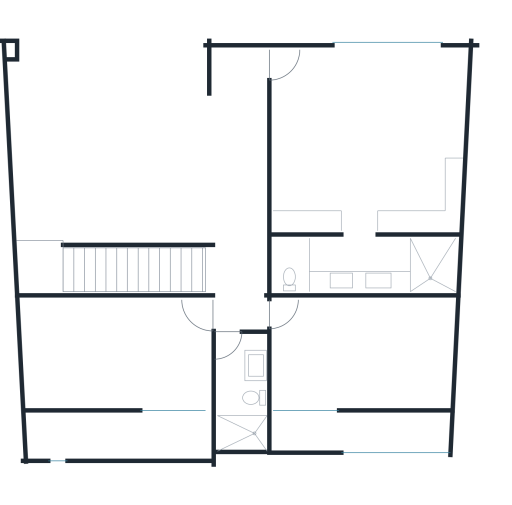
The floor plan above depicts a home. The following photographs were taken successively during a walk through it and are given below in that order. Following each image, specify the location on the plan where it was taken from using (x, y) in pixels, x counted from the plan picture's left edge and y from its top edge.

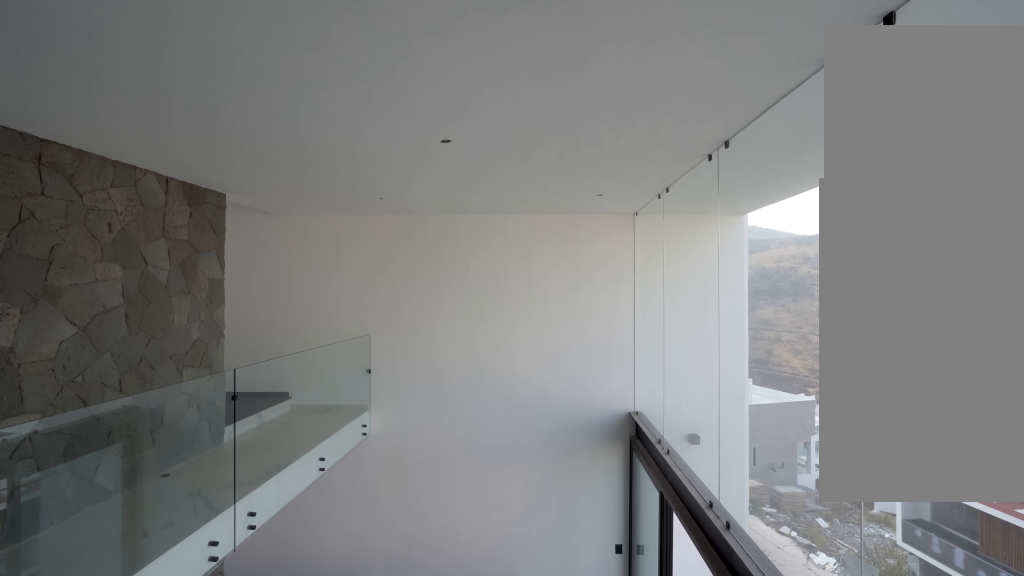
(222, 125)
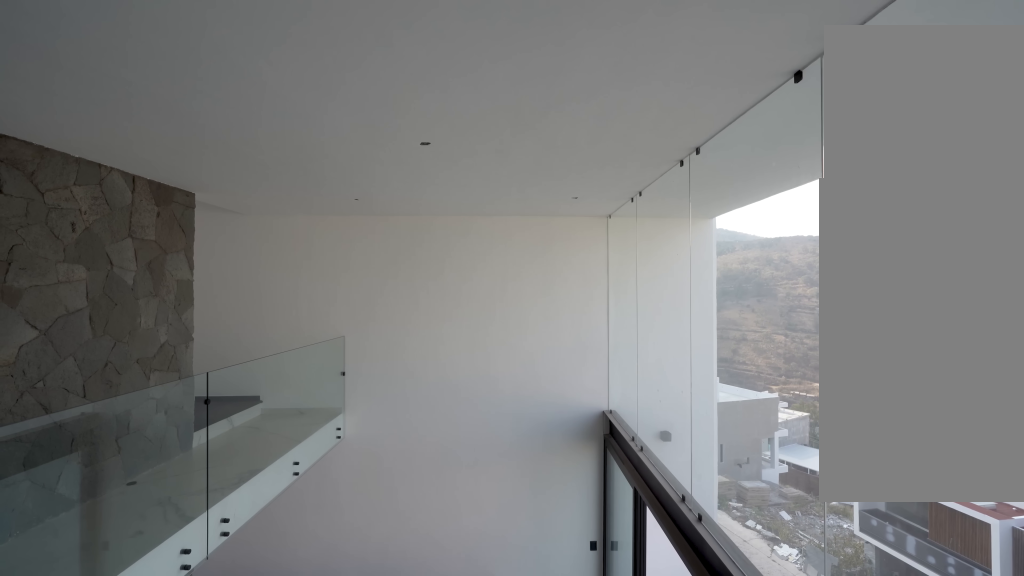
(221, 126)
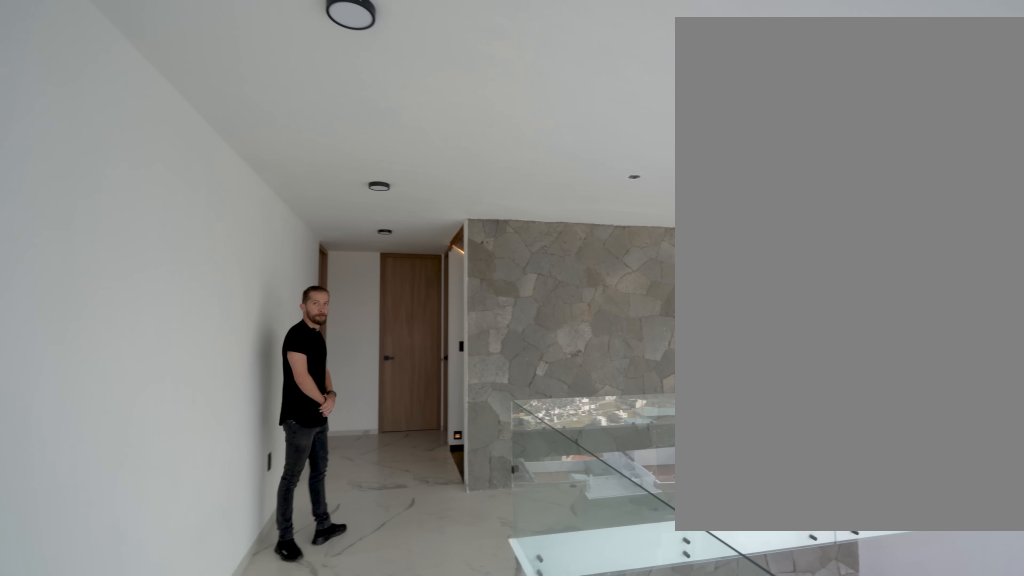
(218, 119)
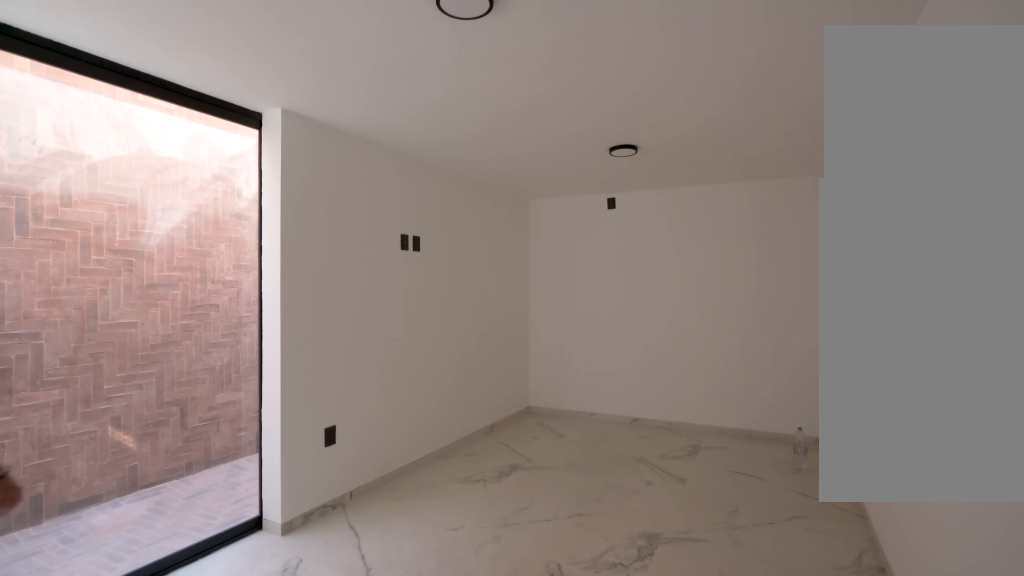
(213, 303)
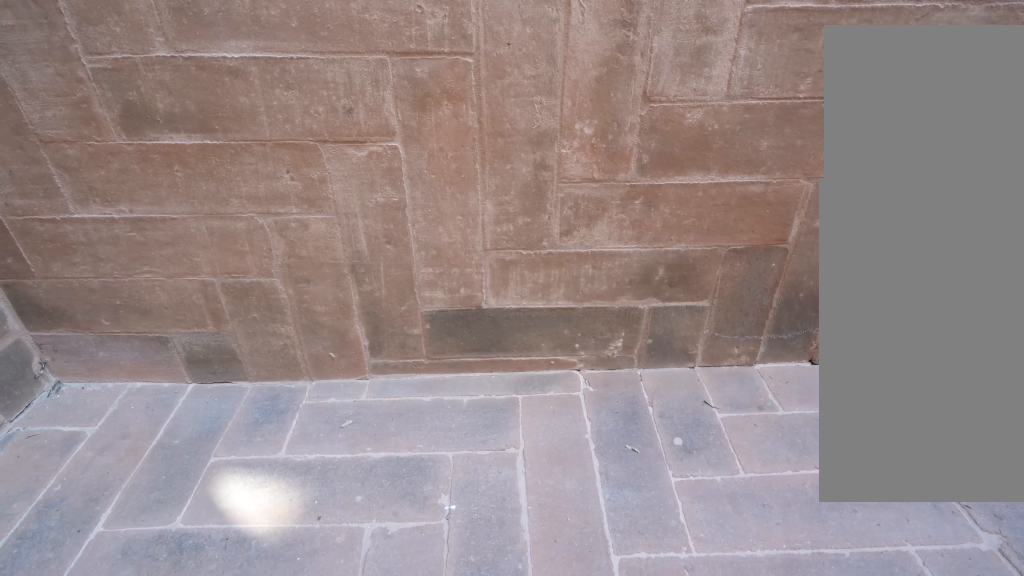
(175, 432)
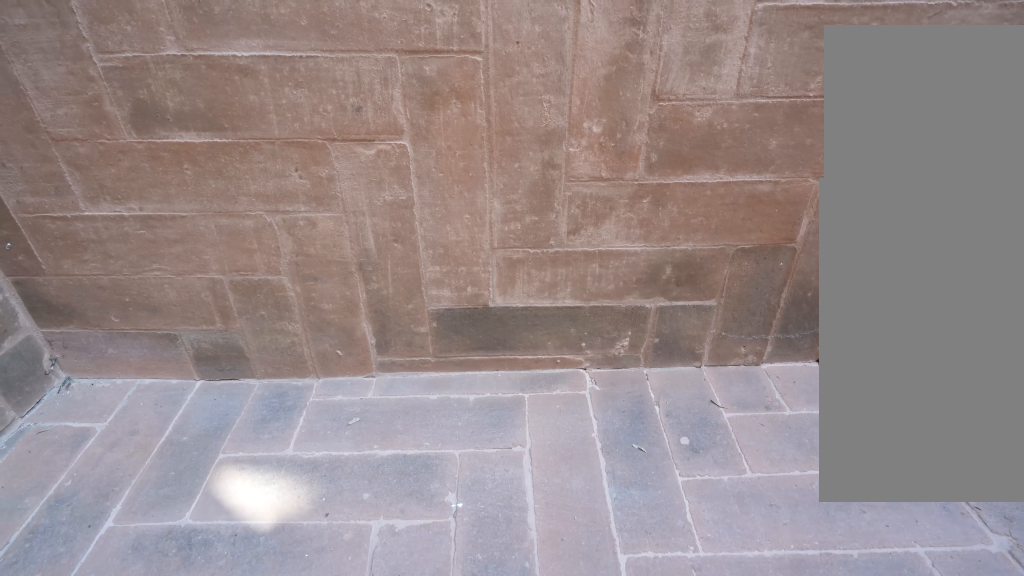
(175, 432)
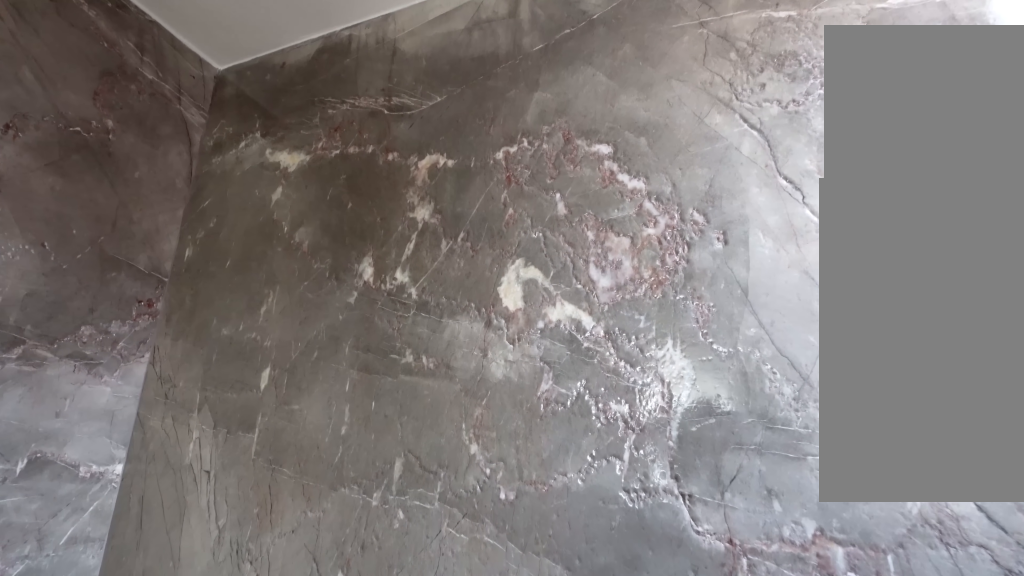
(235, 428)
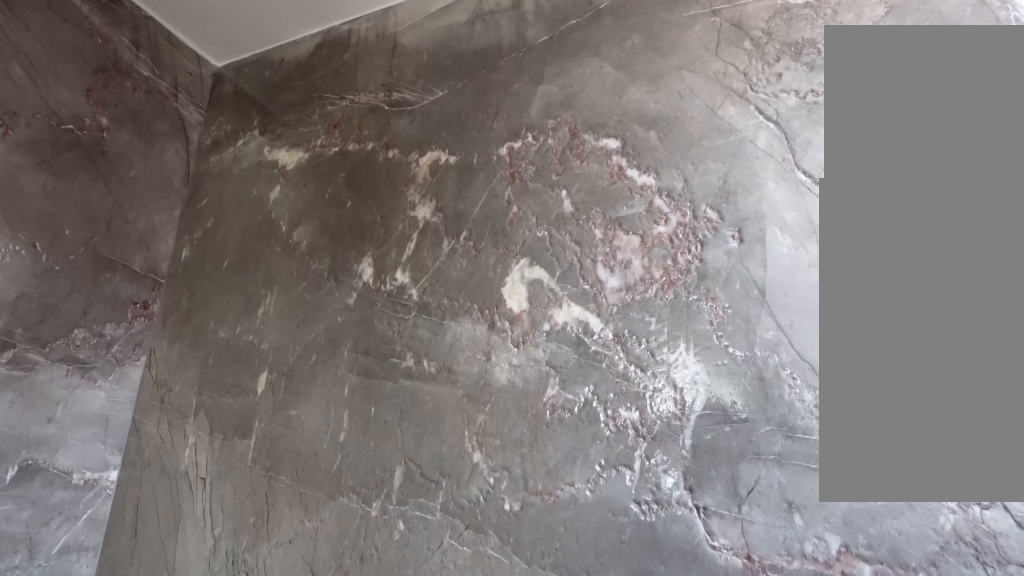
(236, 428)
